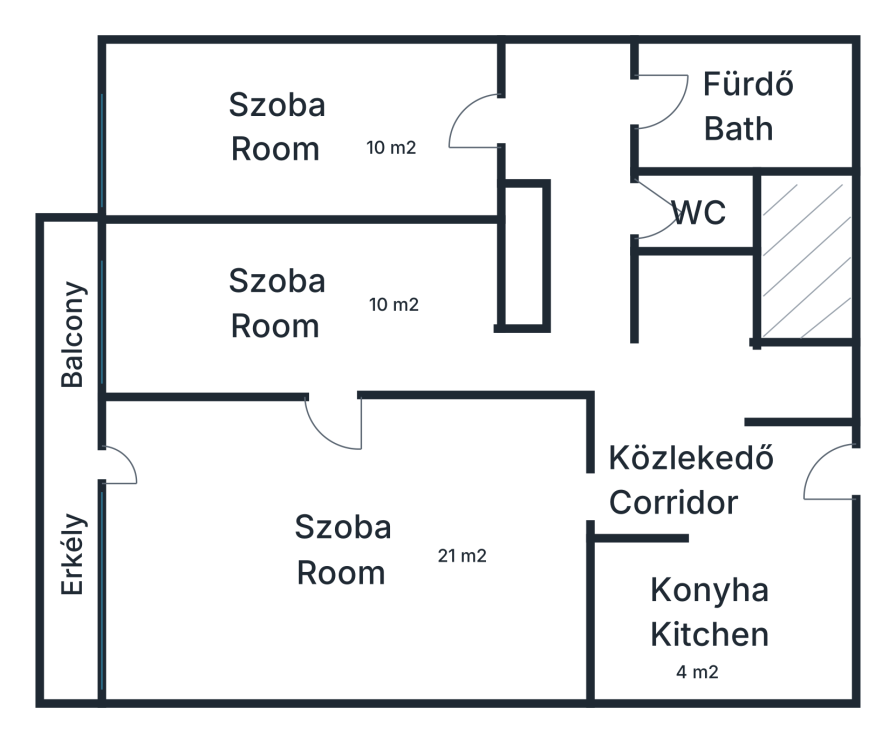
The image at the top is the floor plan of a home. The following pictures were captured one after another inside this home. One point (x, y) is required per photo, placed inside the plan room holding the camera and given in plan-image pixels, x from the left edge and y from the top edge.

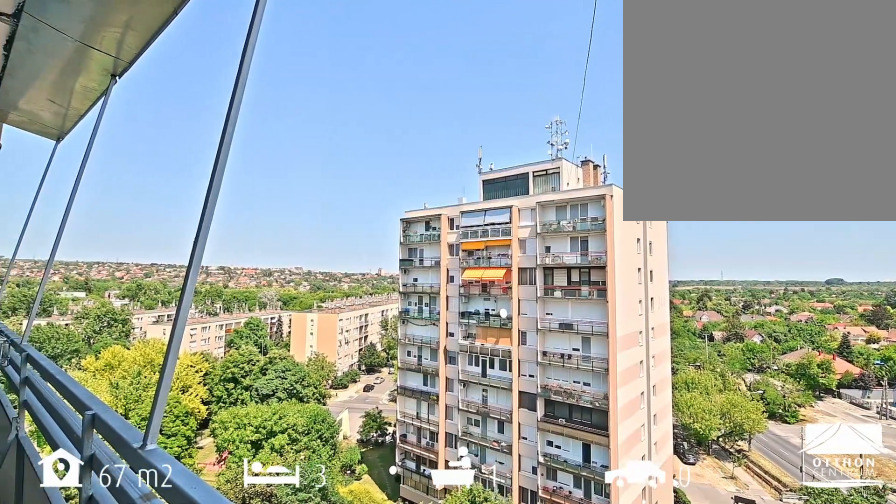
(70, 453)
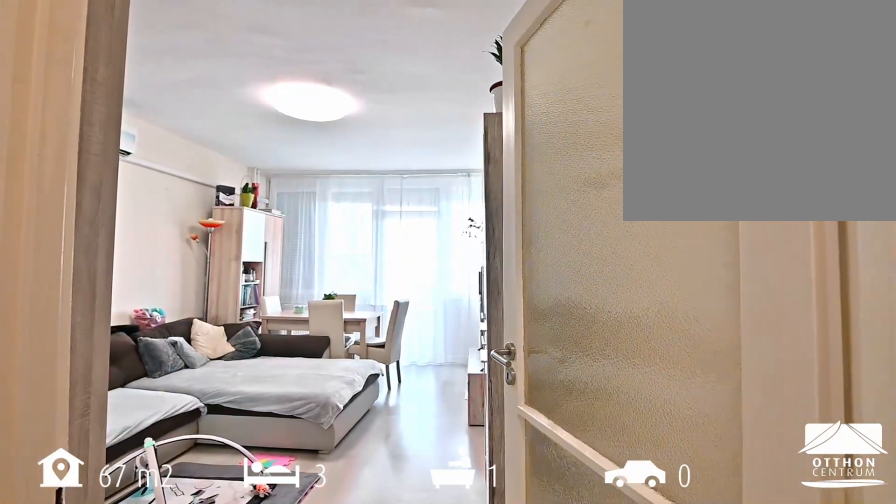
(618, 495)
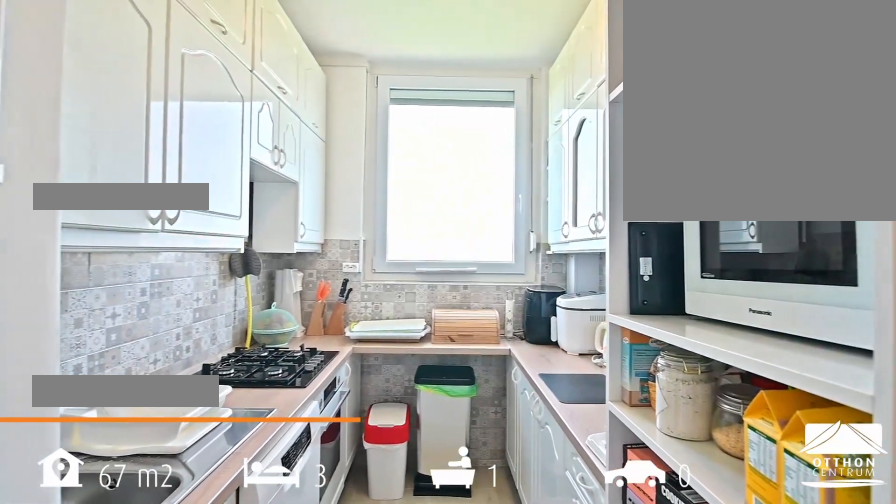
(712, 610)
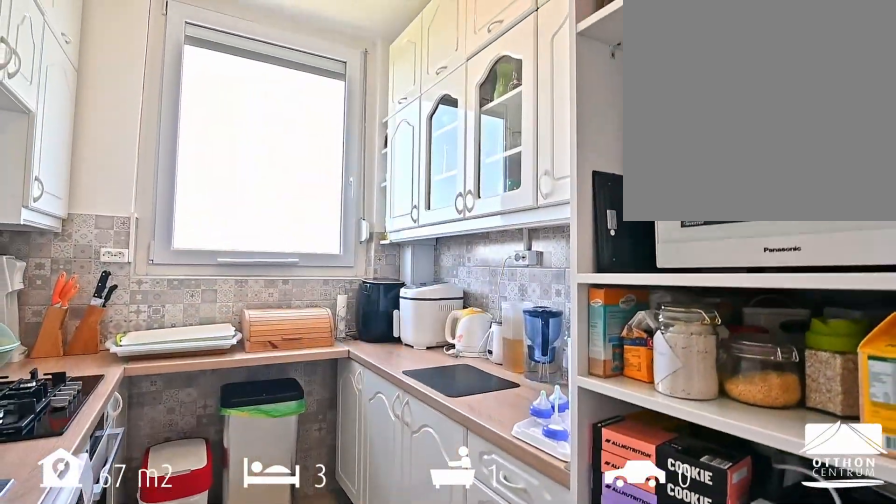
(712, 610)
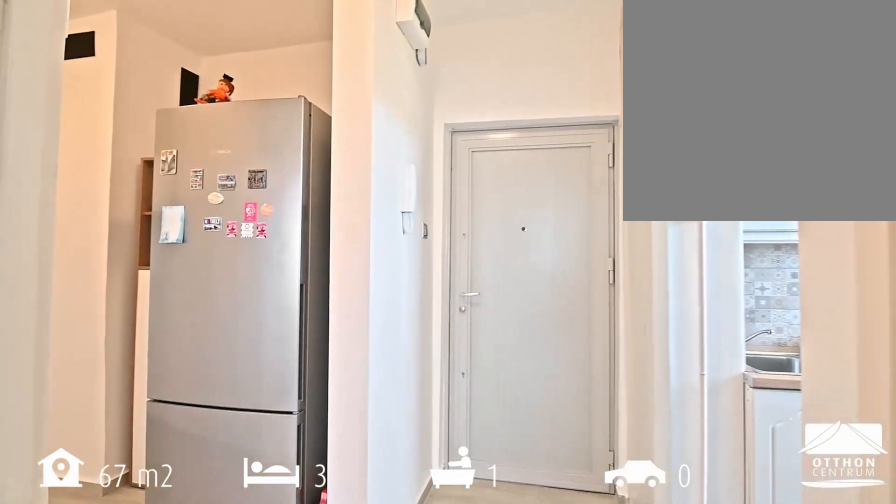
(807, 383)
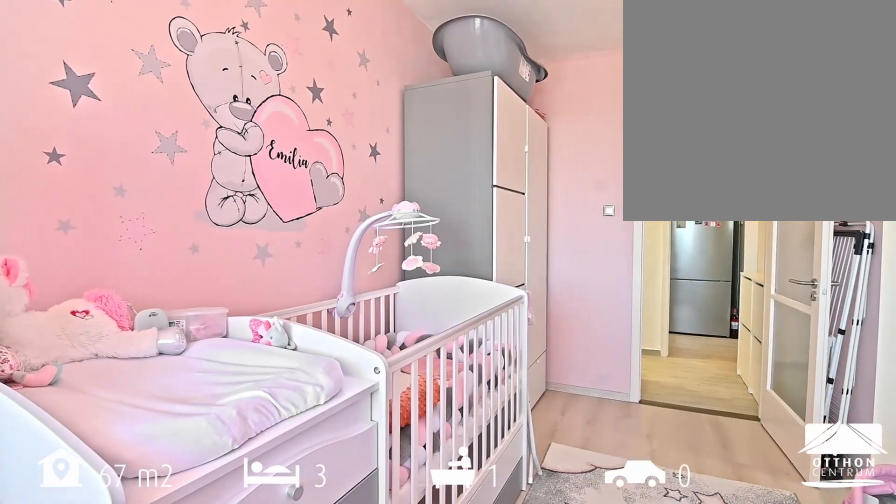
(308, 309)
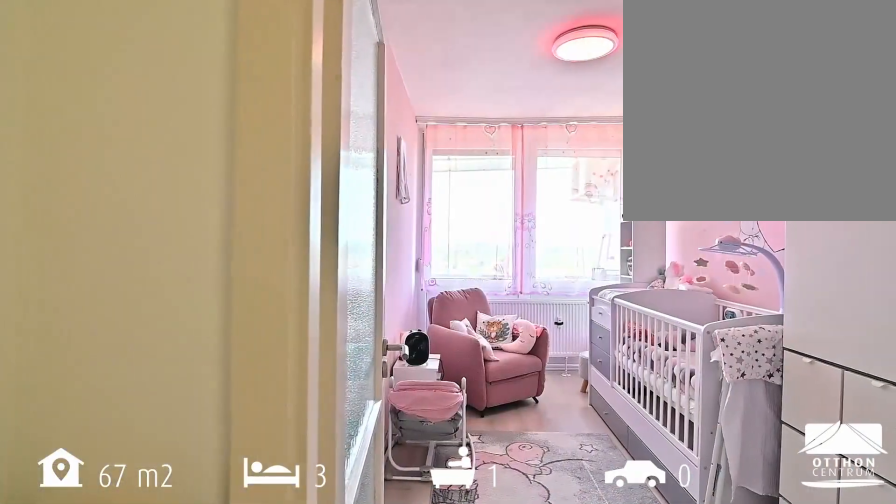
(308, 309)
